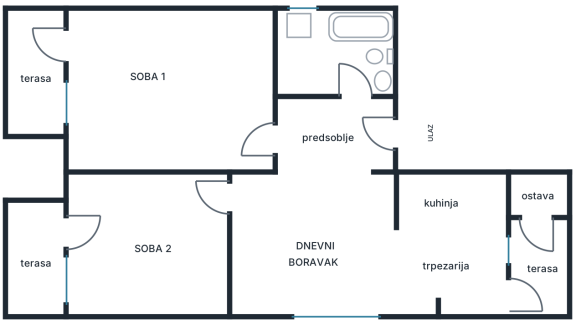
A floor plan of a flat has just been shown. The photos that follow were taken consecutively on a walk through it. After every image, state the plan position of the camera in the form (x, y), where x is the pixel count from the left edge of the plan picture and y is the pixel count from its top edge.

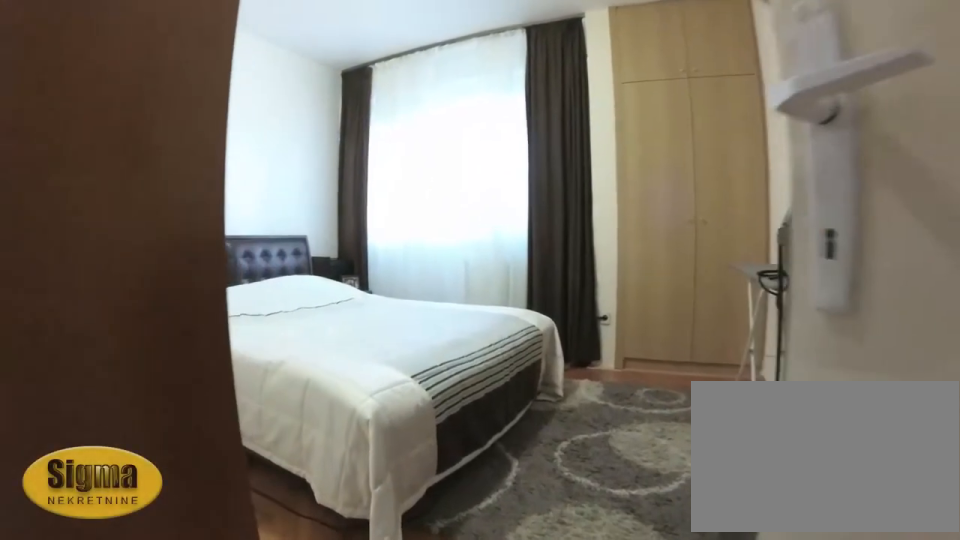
(229, 205)
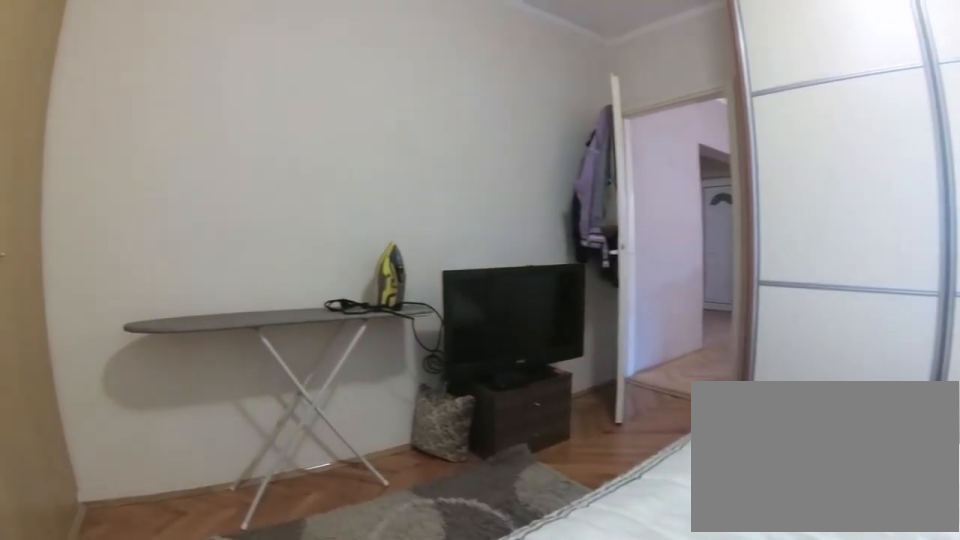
(88, 274)
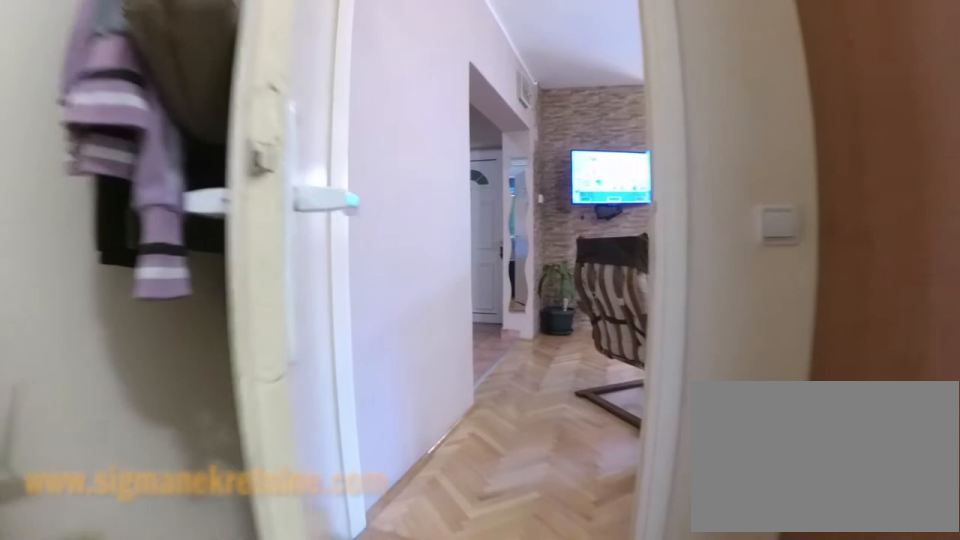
(174, 207)
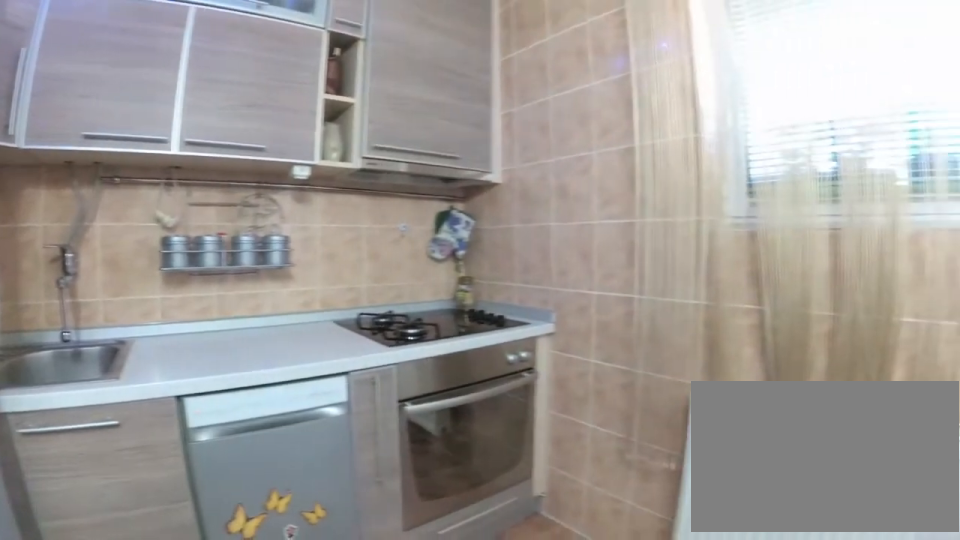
(448, 265)
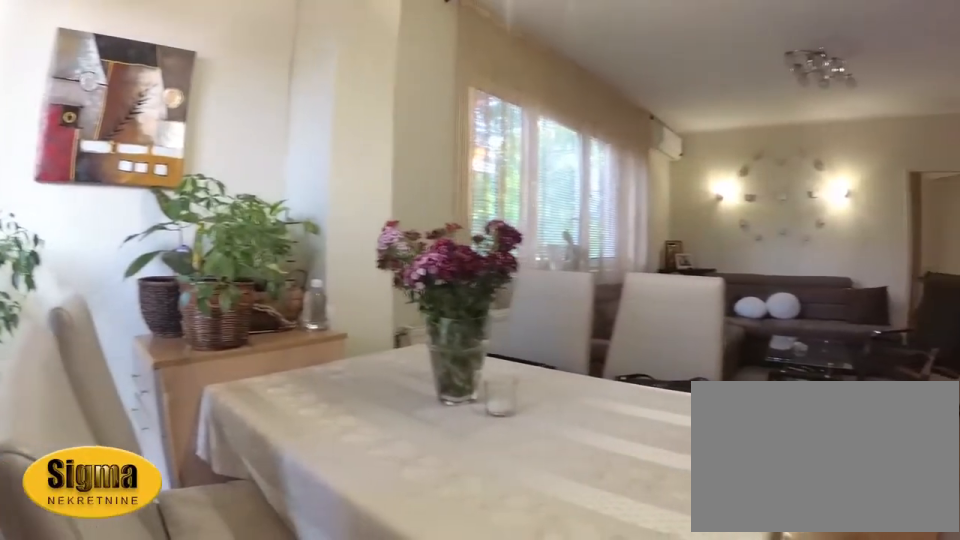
(484, 251)
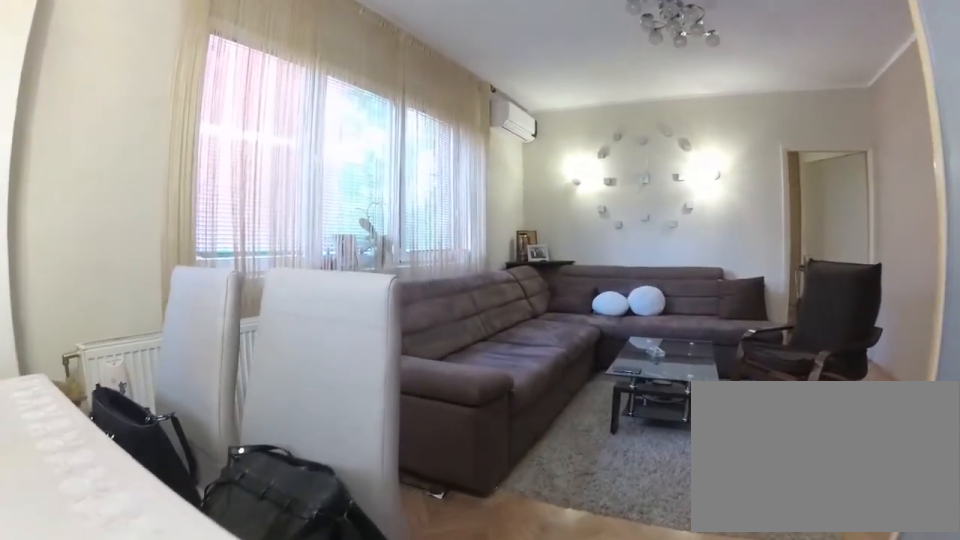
(449, 252)
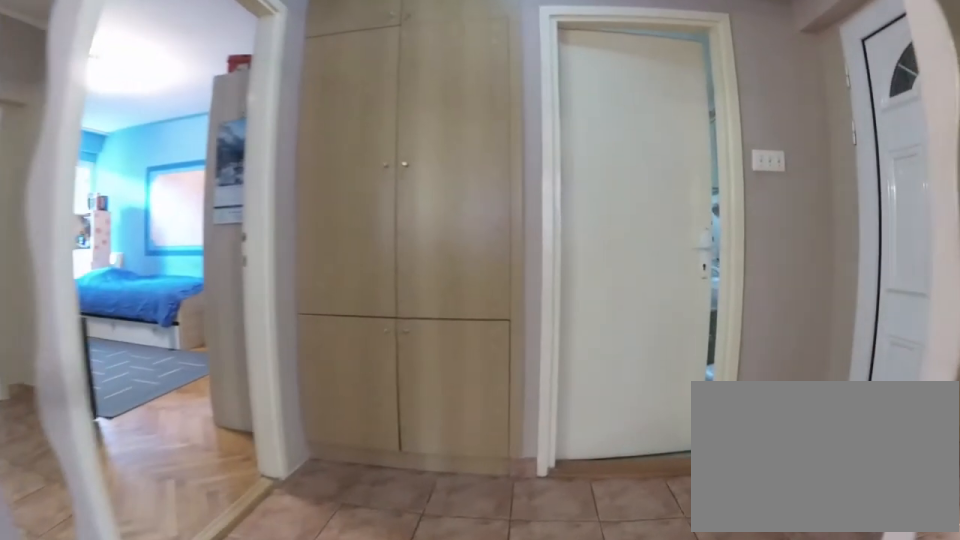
(360, 207)
